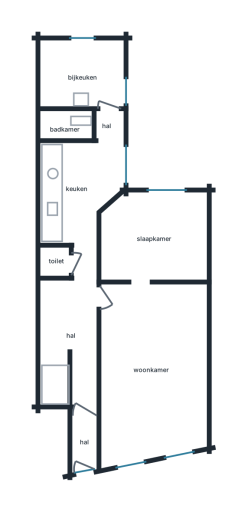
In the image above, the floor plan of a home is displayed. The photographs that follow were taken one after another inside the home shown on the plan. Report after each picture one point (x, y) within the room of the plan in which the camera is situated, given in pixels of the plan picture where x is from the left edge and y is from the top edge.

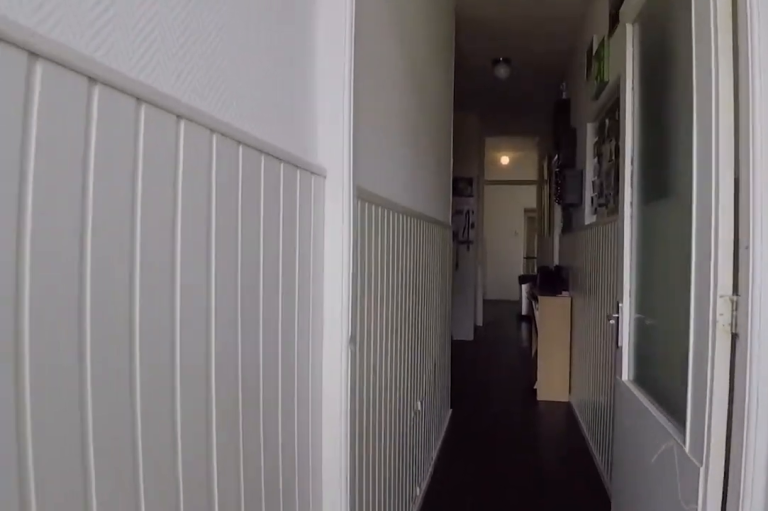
(76, 346)
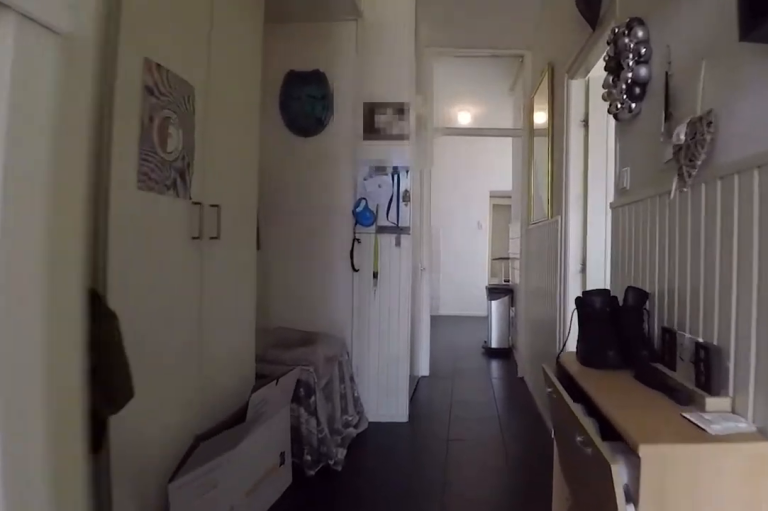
(76, 346)
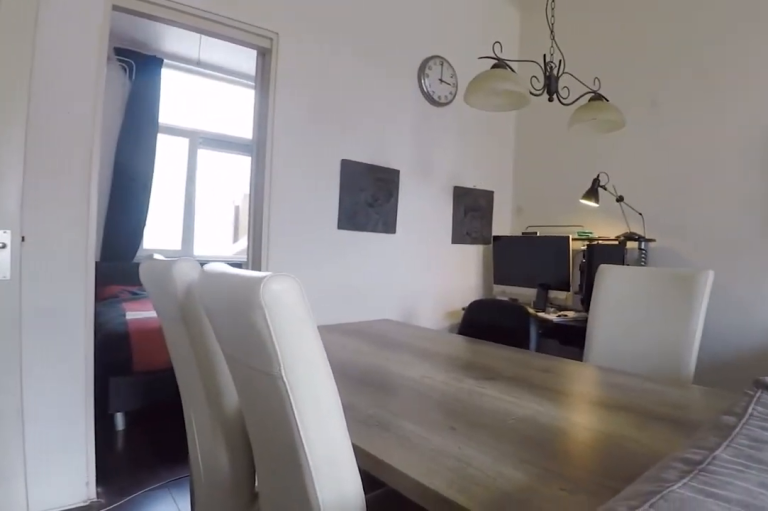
(205, 365)
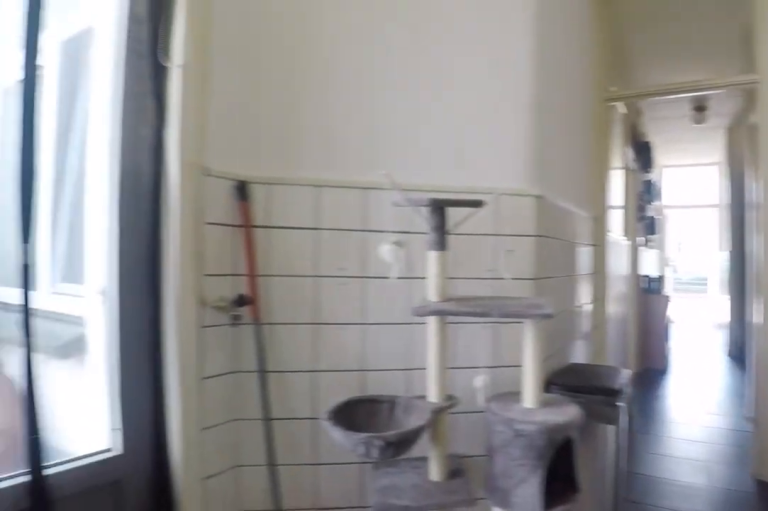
(78, 188)
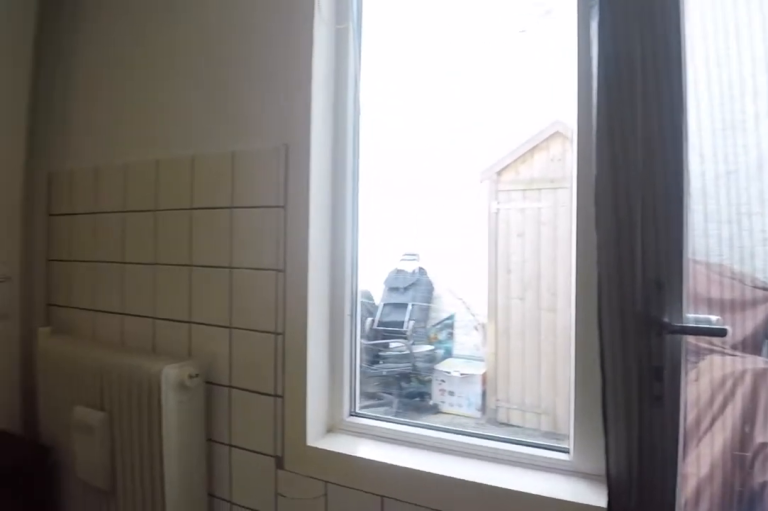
(78, 188)
